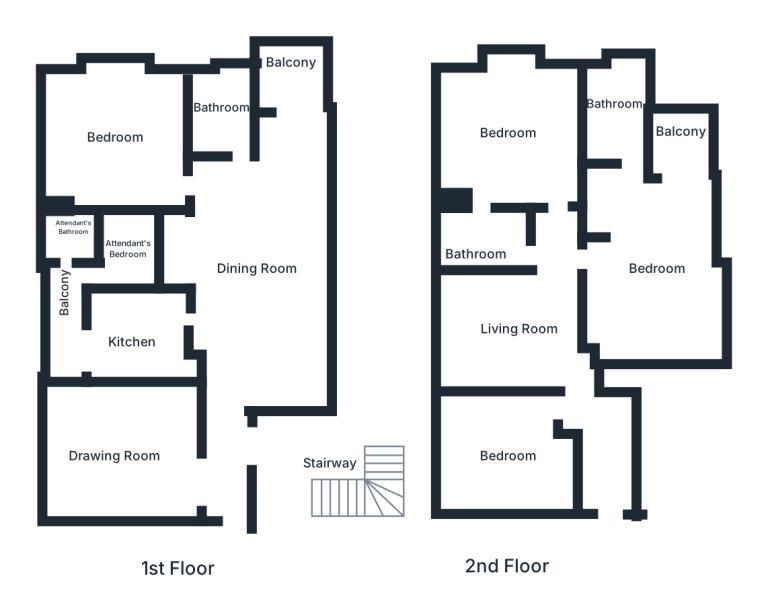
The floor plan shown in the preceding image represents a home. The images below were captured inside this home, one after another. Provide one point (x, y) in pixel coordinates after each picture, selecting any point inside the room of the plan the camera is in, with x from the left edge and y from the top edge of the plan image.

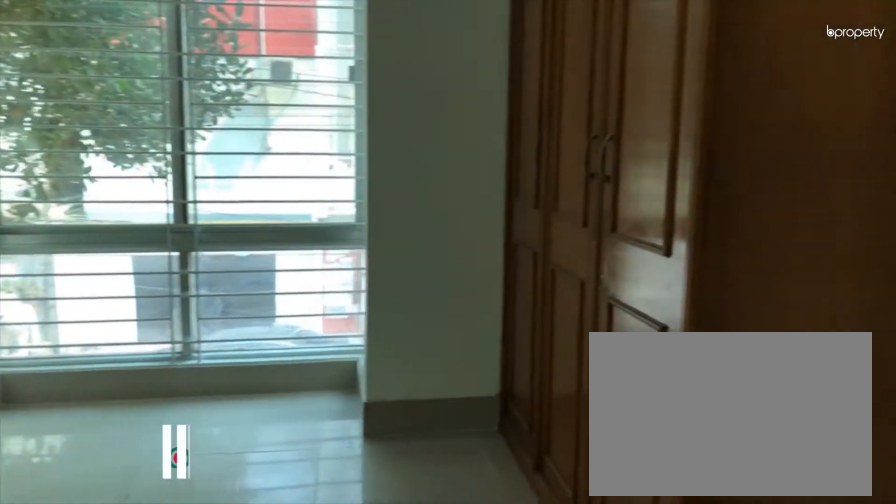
(119, 136)
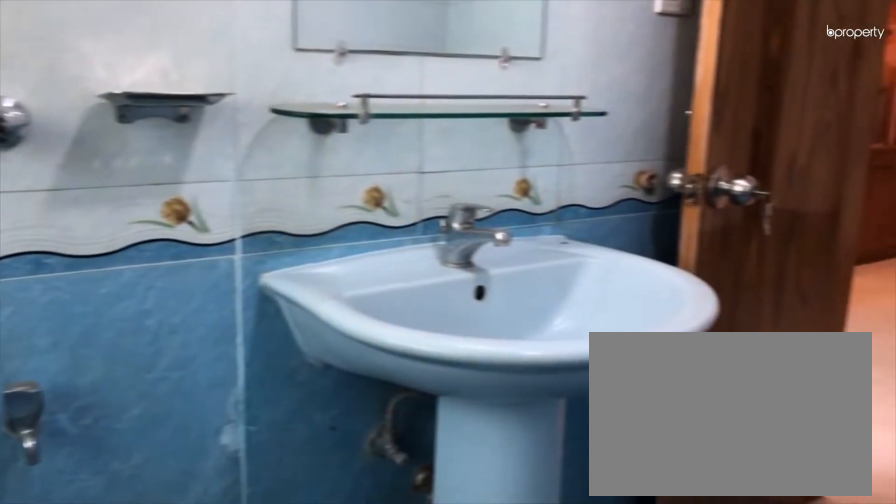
(218, 108)
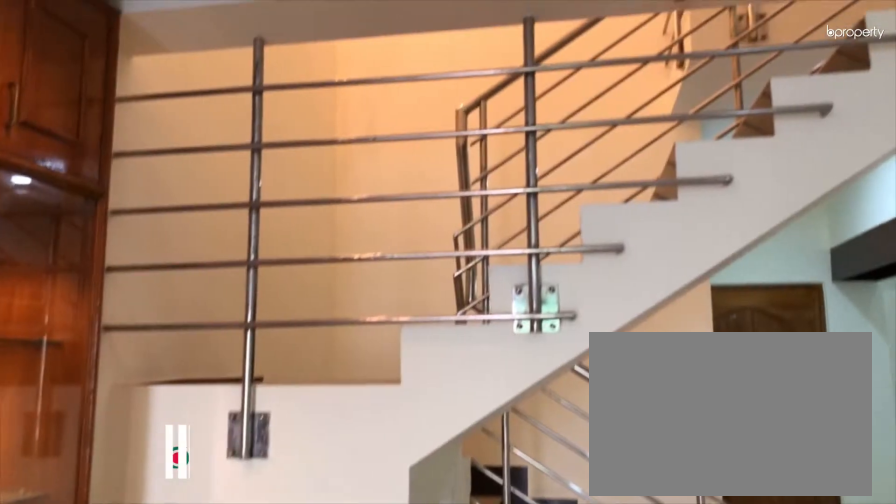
(319, 492)
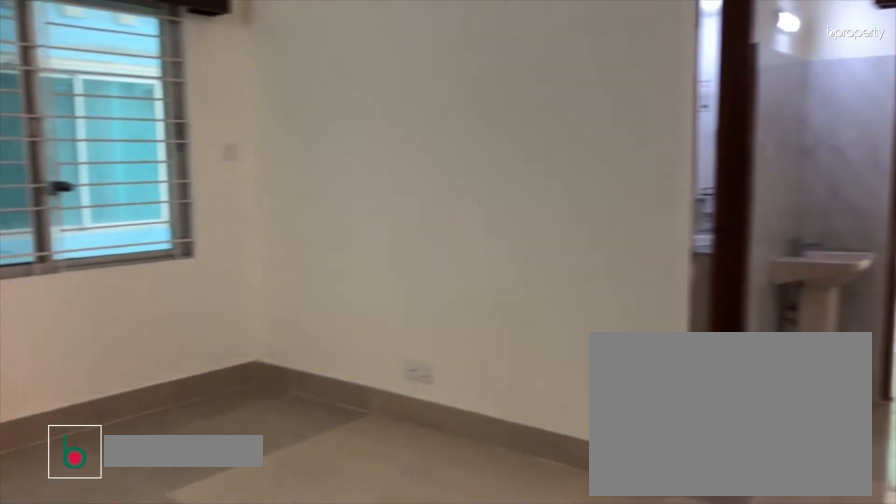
(508, 320)
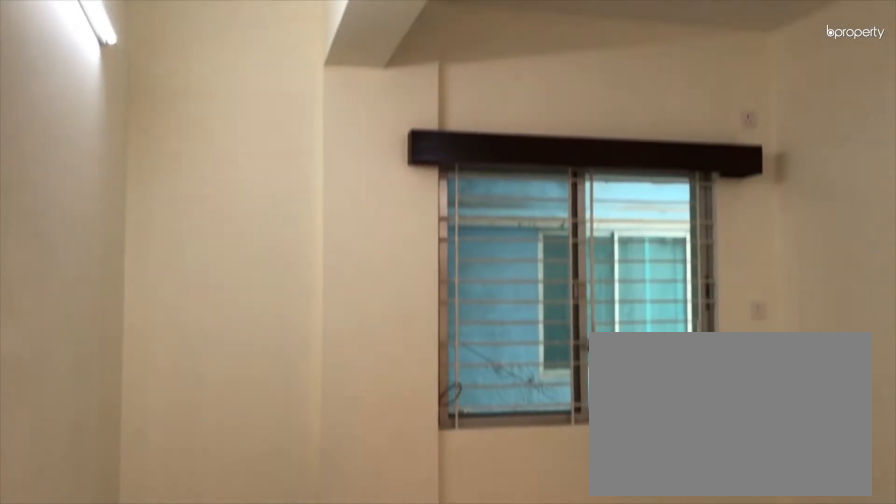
(508, 320)
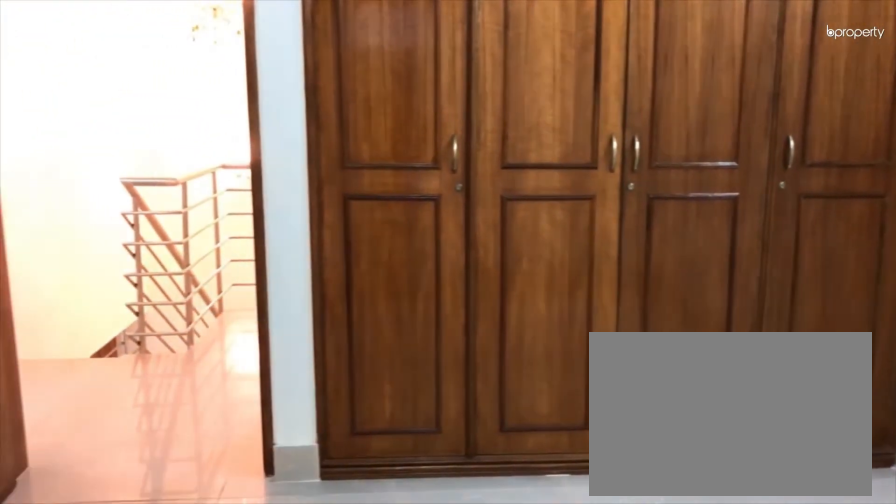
(502, 457)
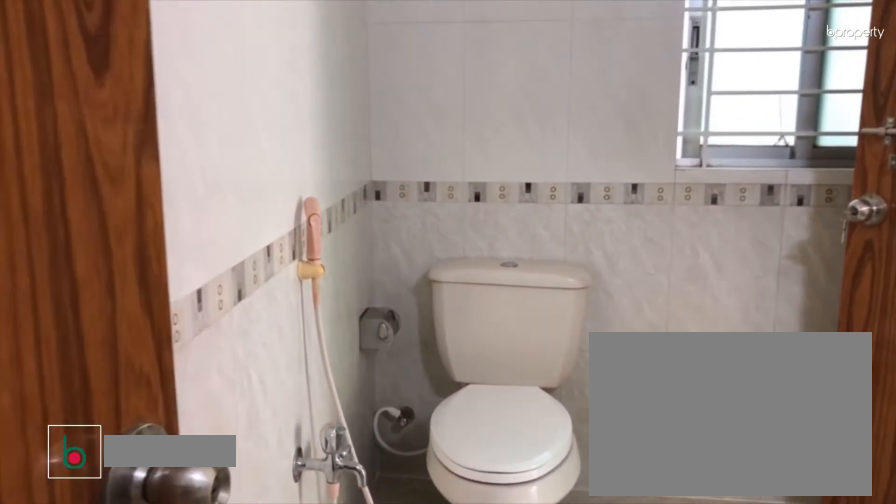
(492, 241)
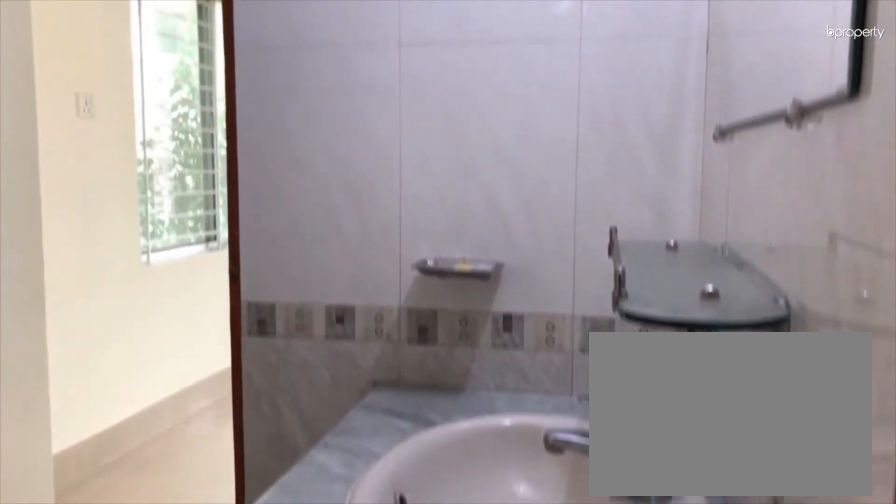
(492, 241)
